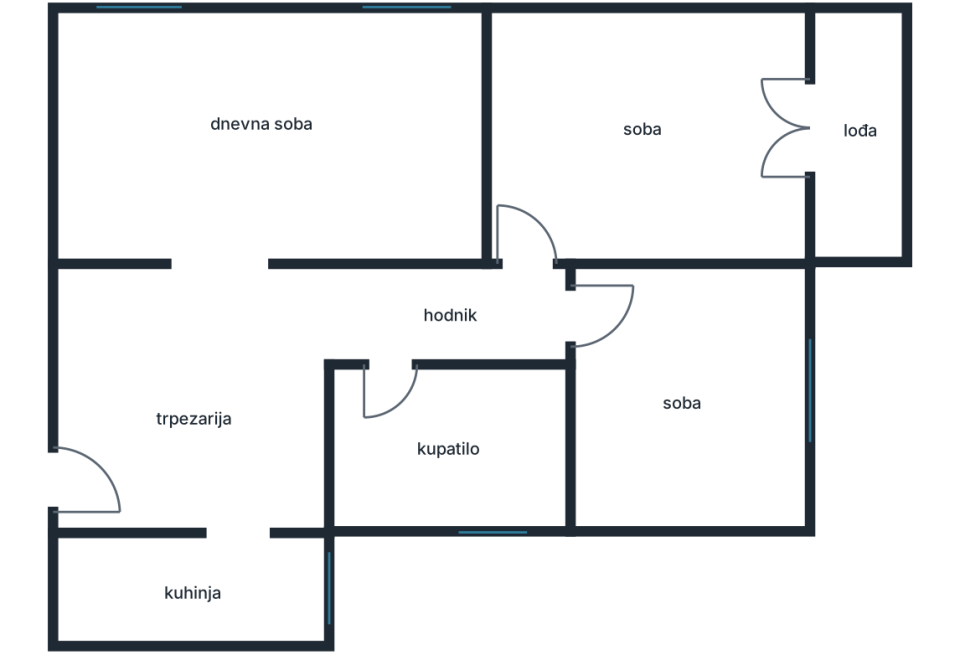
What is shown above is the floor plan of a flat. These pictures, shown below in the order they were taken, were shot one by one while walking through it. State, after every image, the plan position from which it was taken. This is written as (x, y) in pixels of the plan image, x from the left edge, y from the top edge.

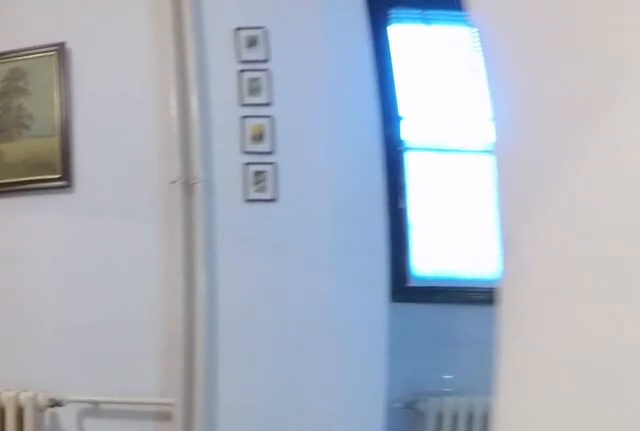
(171, 447)
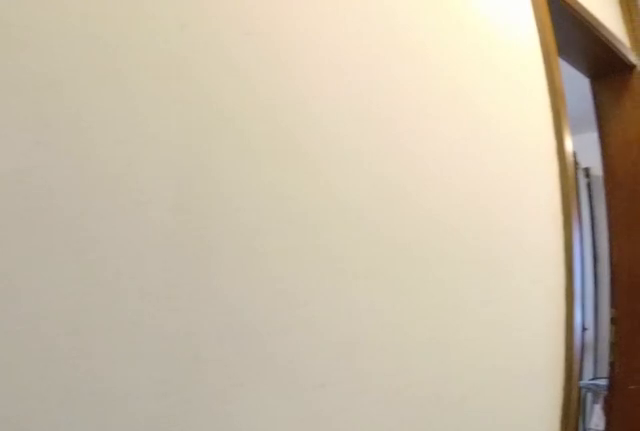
(393, 344)
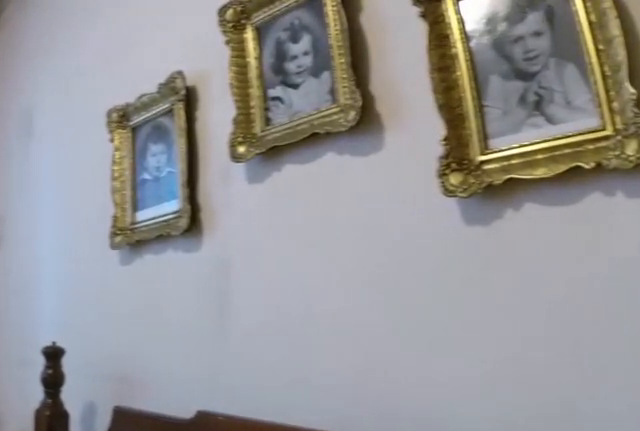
(593, 451)
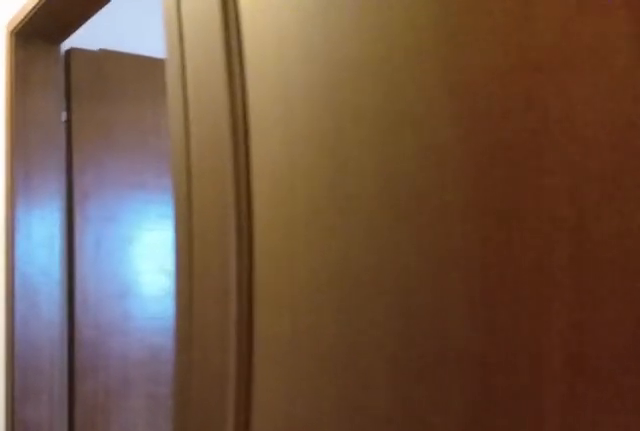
(635, 334)
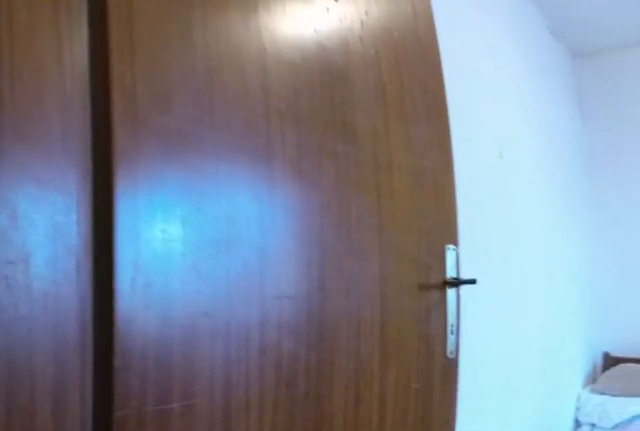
(550, 321)
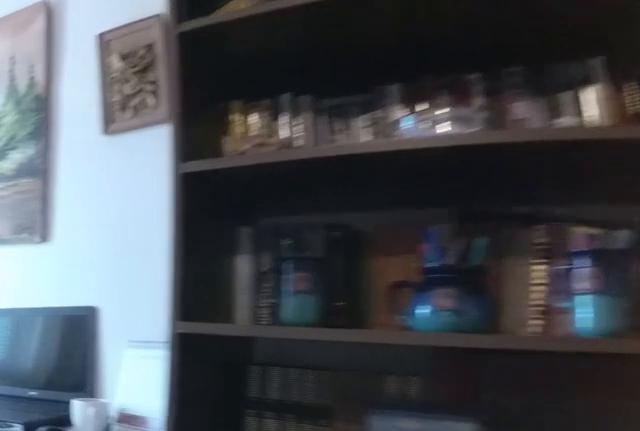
(383, 233)
